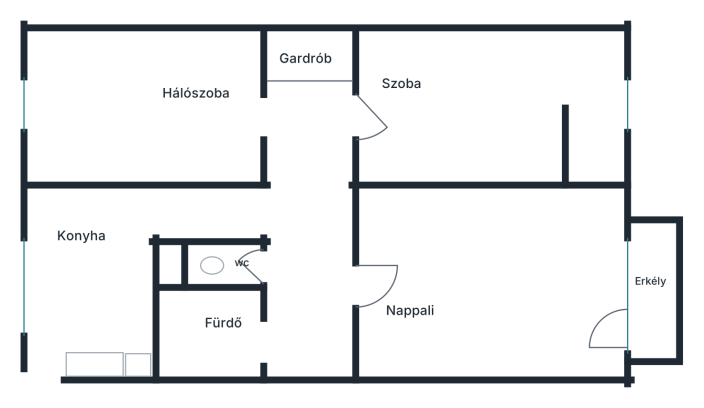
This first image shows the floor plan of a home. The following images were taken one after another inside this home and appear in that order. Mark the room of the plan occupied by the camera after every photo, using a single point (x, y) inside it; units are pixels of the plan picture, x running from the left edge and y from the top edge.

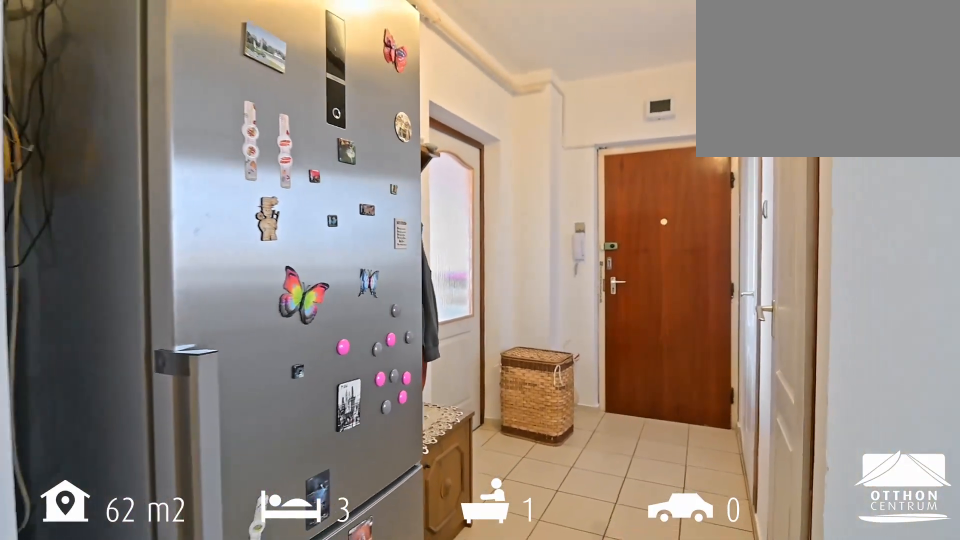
(312, 235)
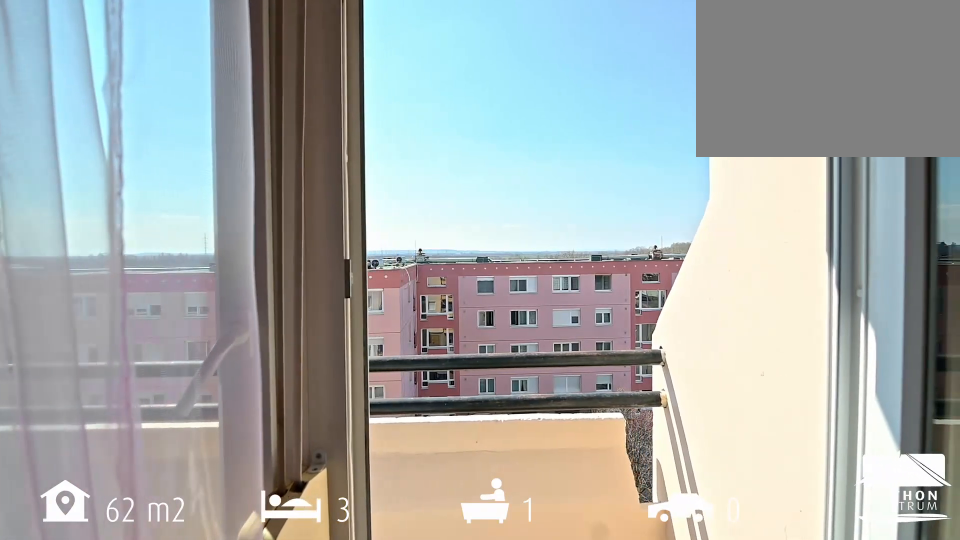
(652, 288)
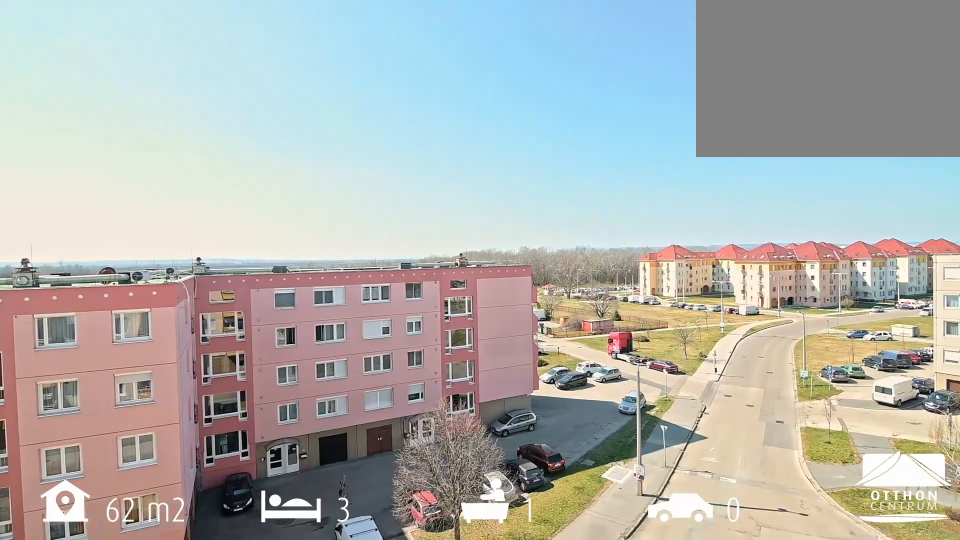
(652, 288)
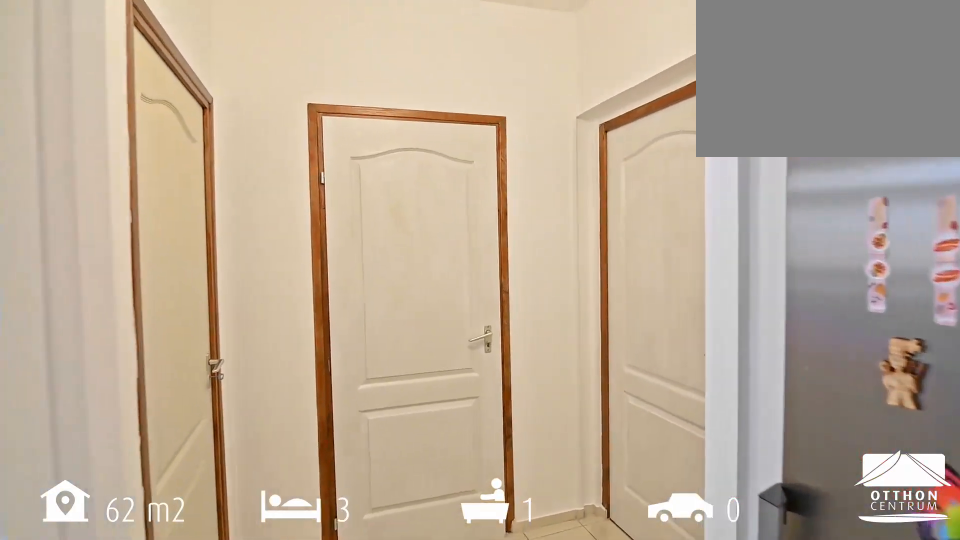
(308, 108)
